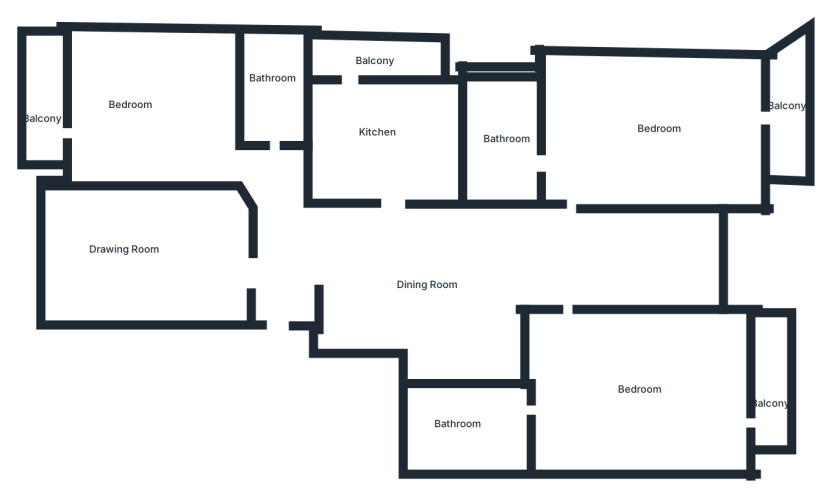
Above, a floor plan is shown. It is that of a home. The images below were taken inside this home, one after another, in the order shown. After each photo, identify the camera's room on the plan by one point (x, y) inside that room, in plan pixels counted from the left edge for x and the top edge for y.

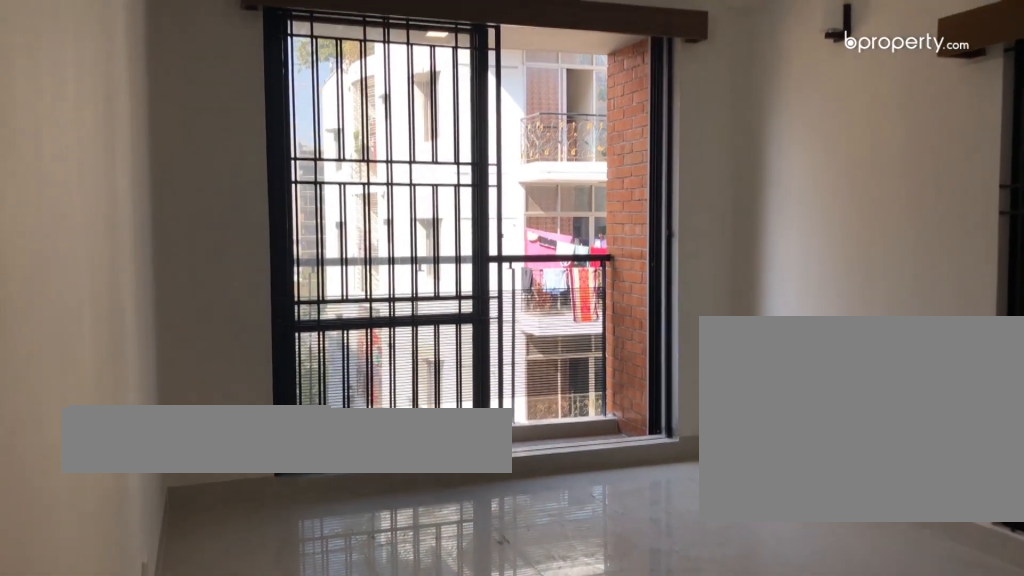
(635, 386)
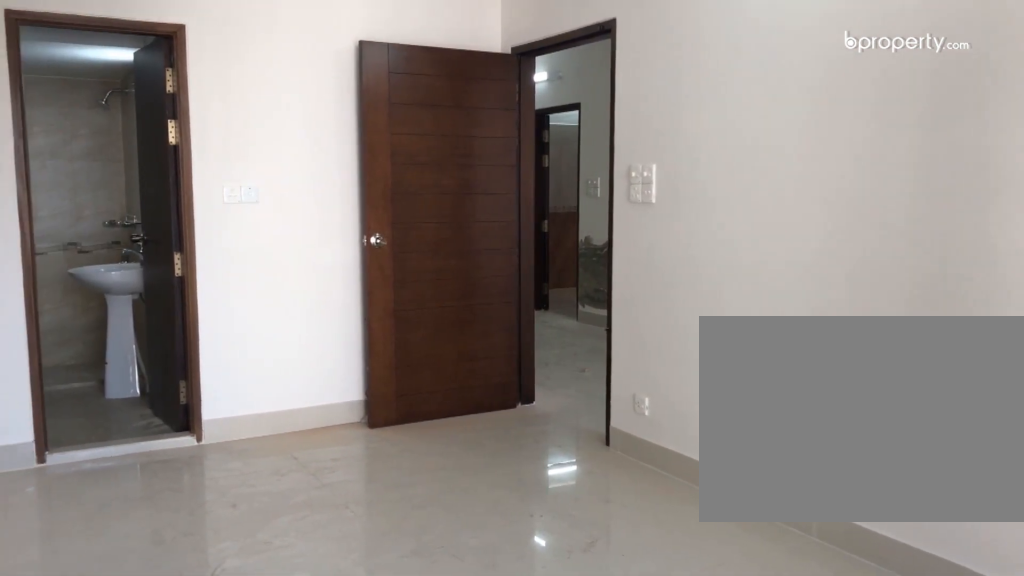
(635, 386)
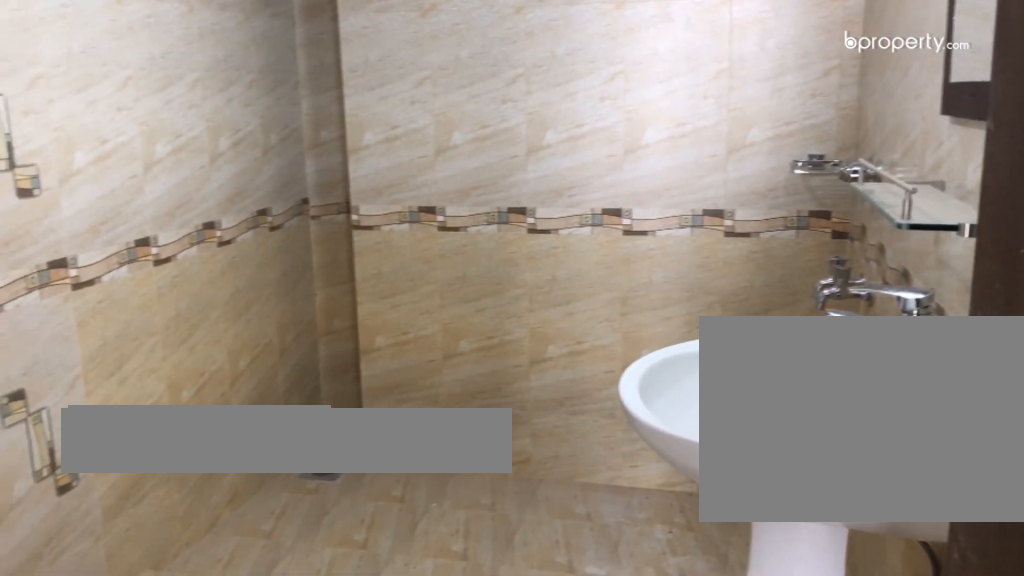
(465, 429)
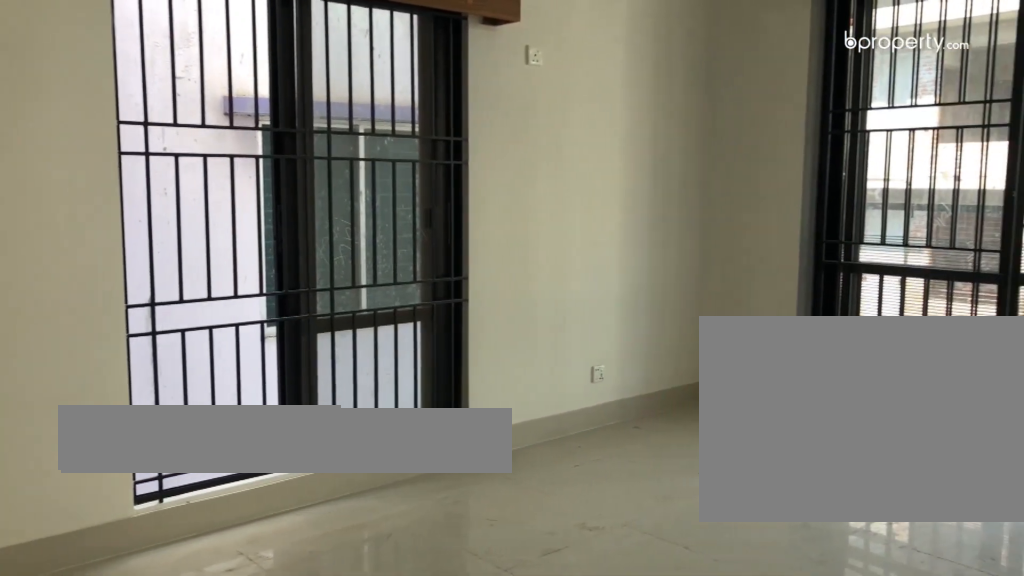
(645, 129)
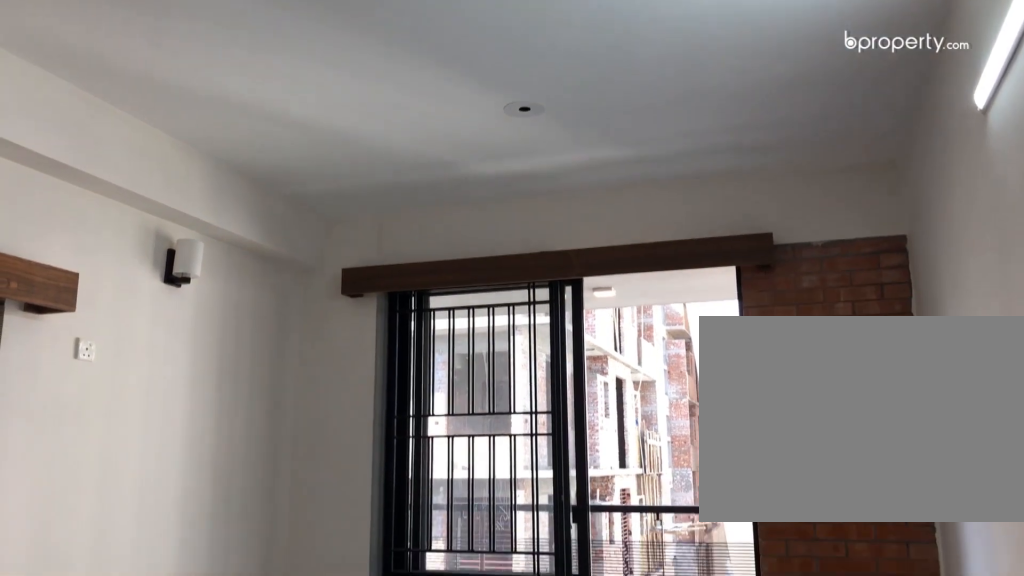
(637, 130)
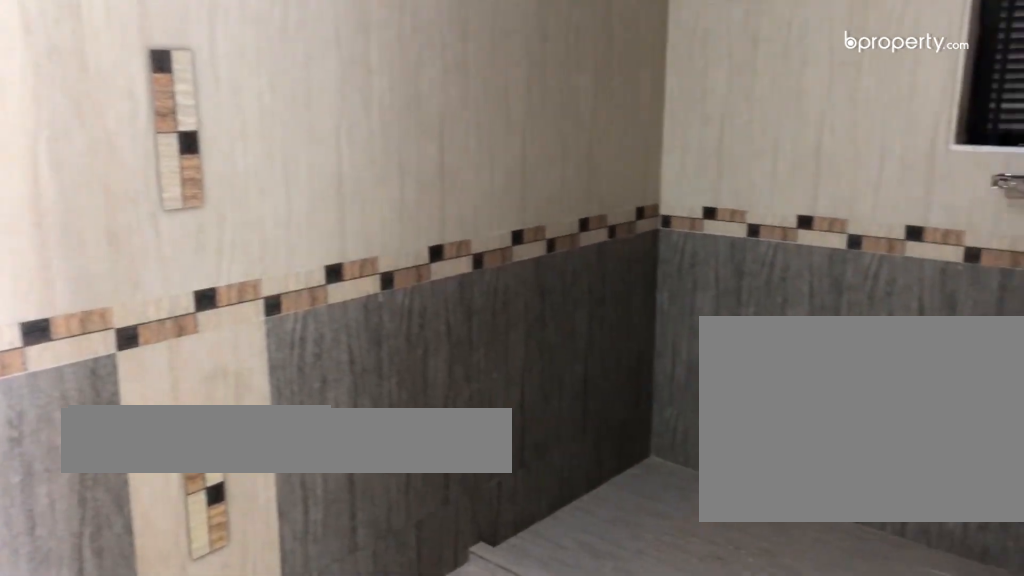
(505, 152)
